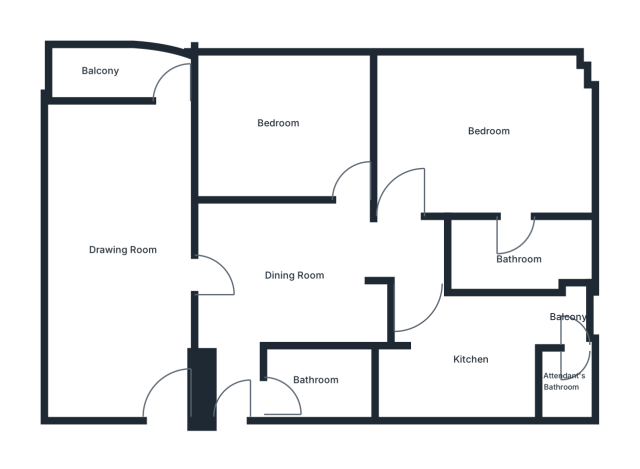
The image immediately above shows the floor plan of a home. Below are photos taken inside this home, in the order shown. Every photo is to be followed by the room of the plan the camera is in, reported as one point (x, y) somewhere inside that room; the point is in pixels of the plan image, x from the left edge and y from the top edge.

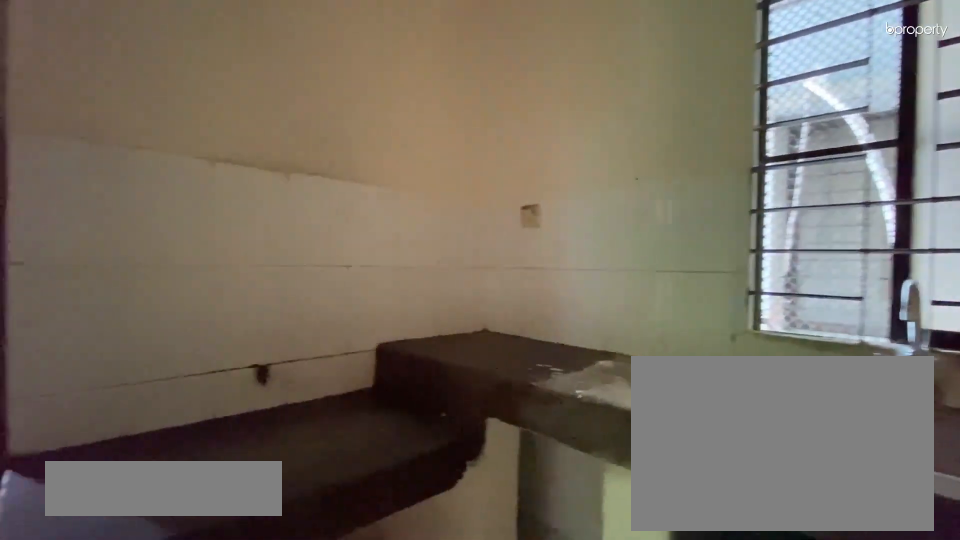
(461, 358)
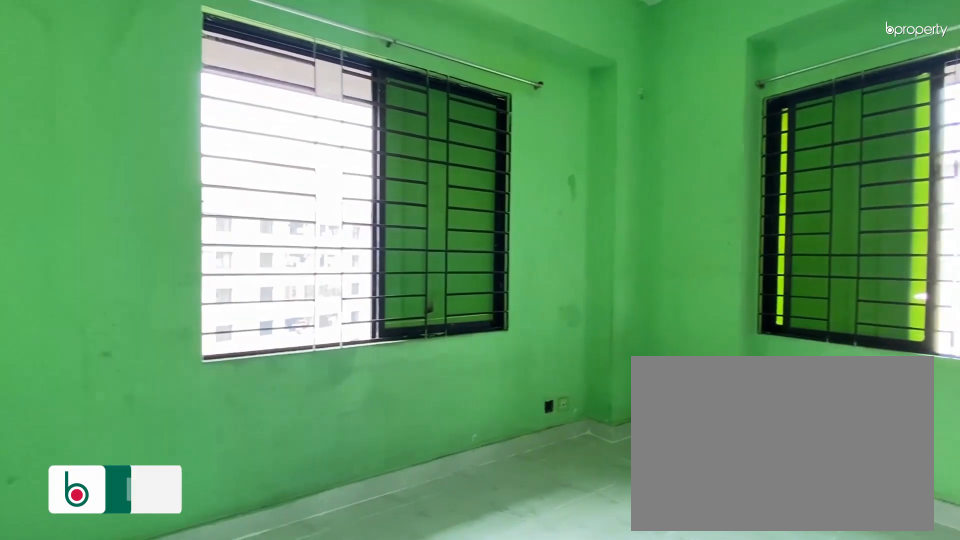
(485, 143)
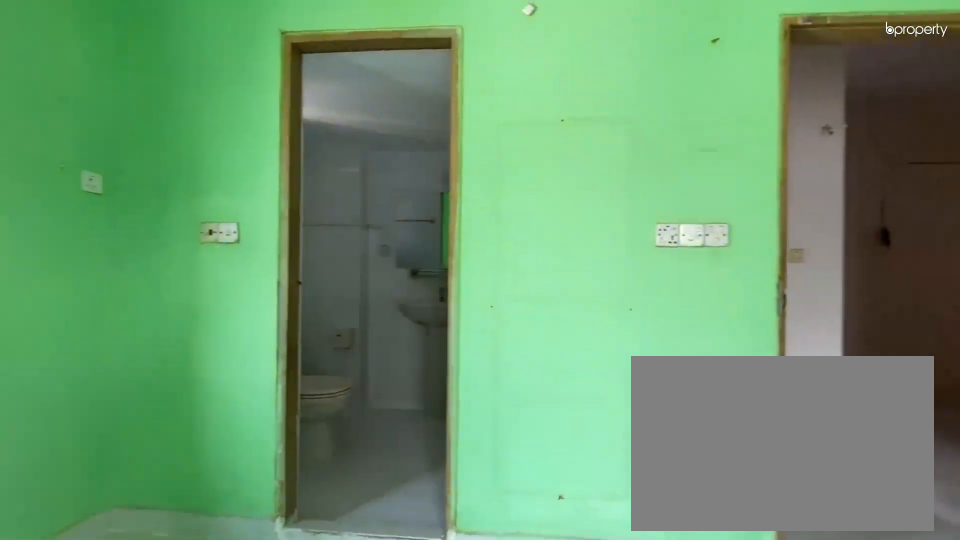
(485, 143)
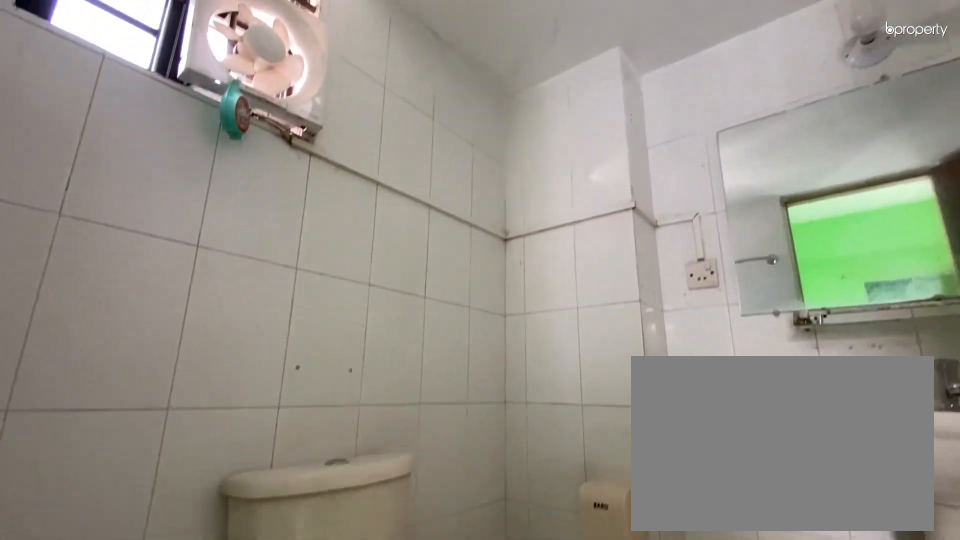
(514, 250)
